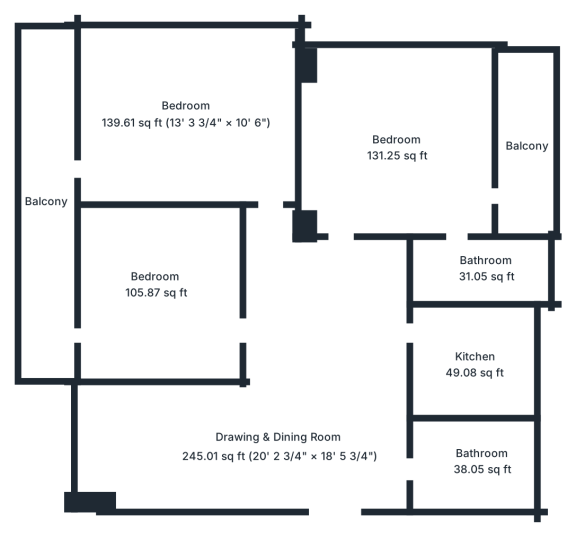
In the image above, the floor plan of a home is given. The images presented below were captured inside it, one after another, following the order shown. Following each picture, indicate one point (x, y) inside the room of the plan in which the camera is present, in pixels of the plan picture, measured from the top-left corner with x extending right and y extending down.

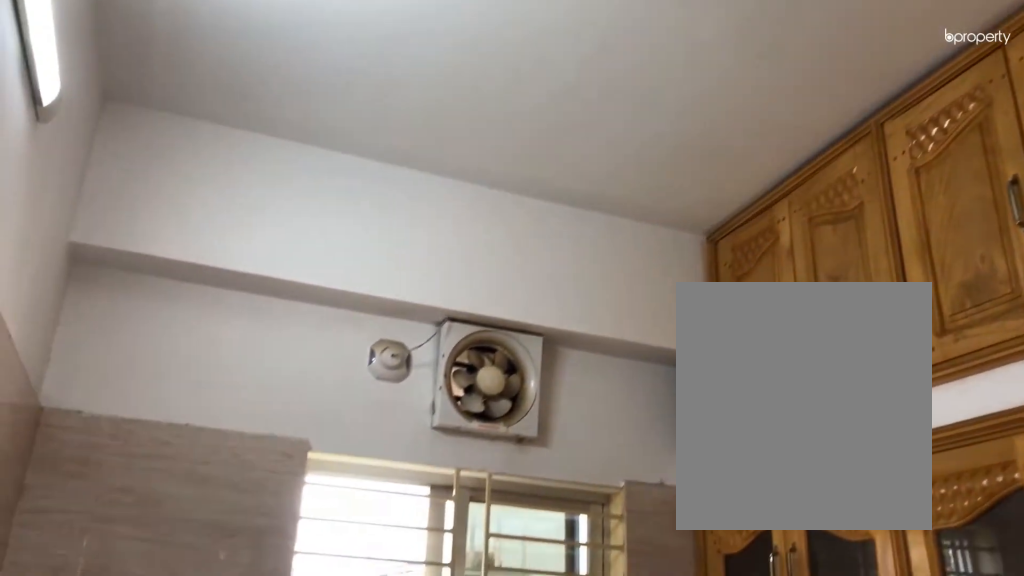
(474, 364)
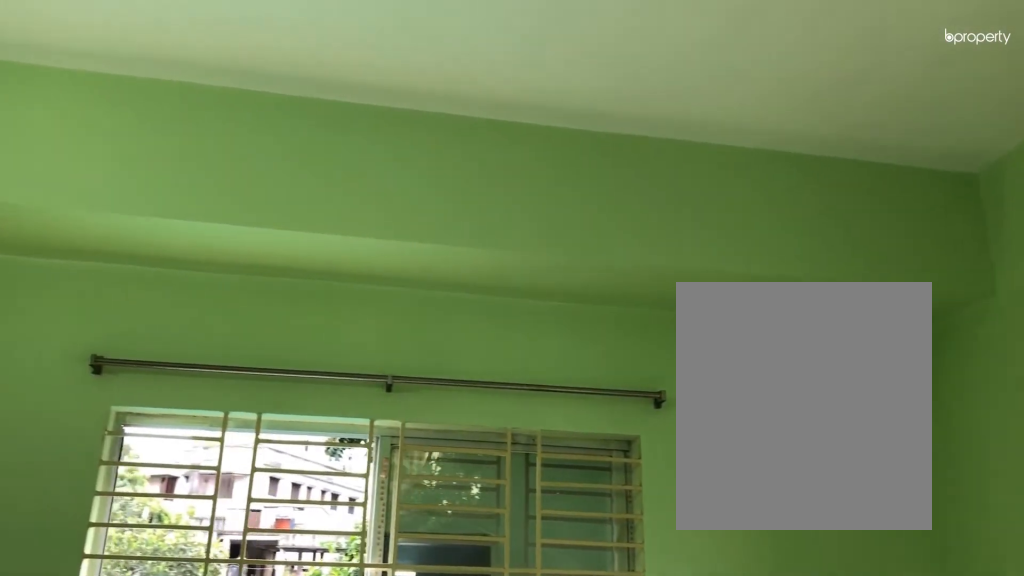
(397, 151)
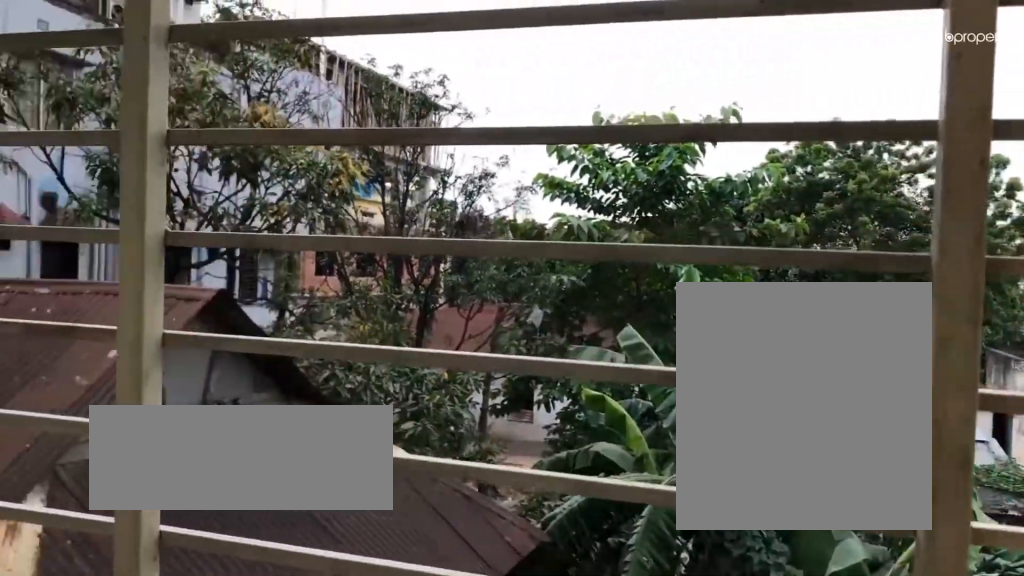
(528, 143)
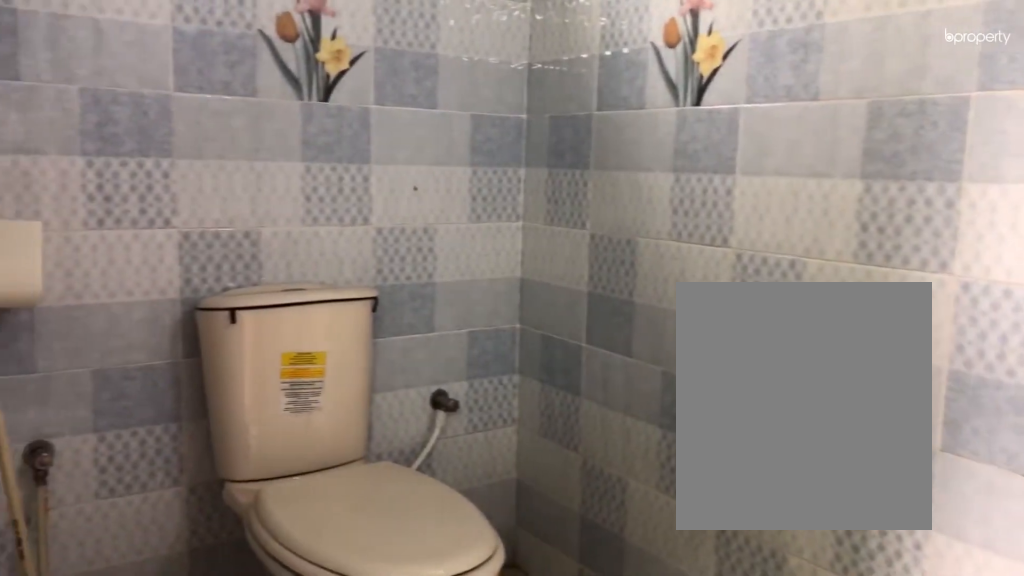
(482, 275)
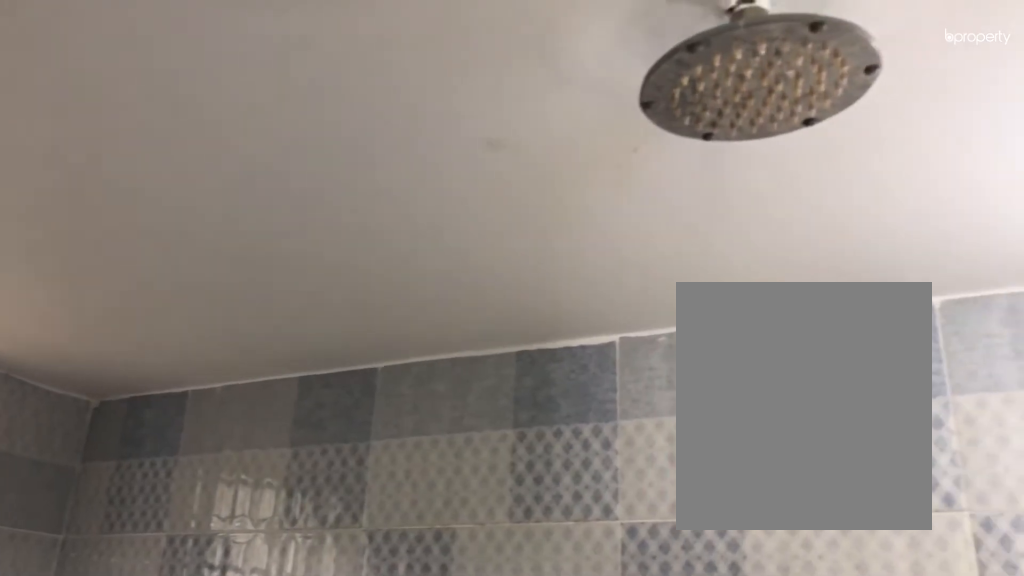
(482, 275)
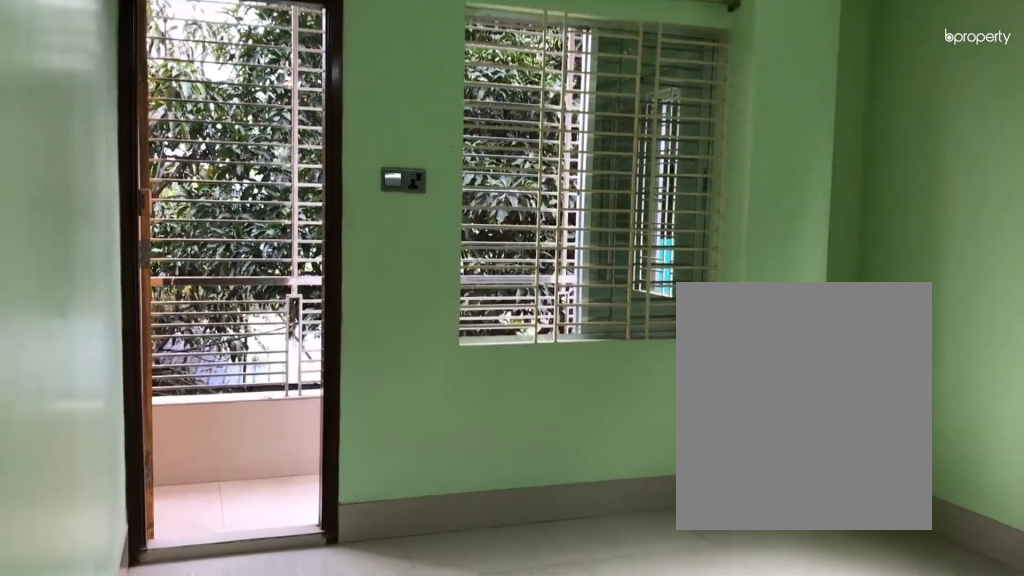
(186, 131)
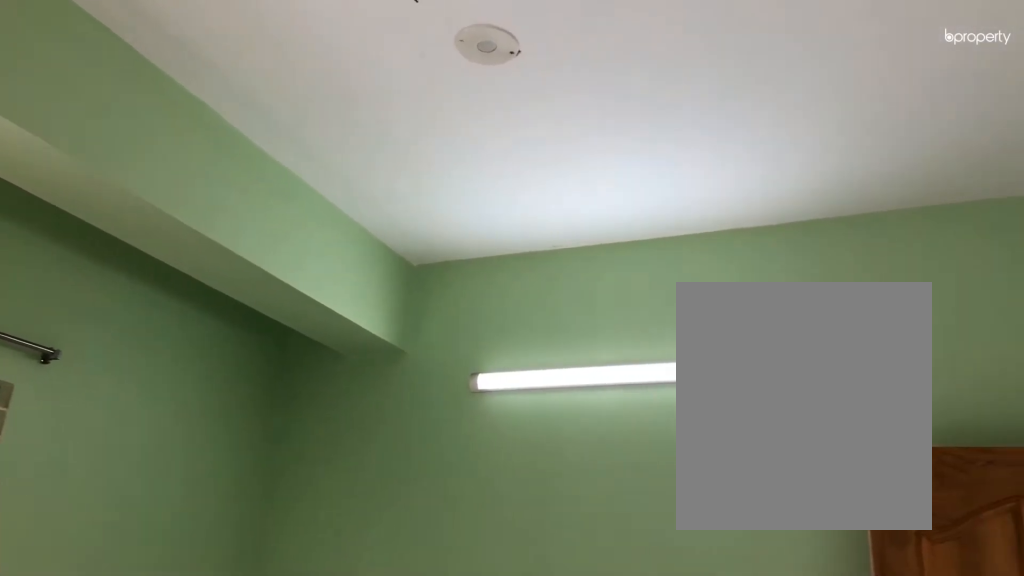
(186, 131)
